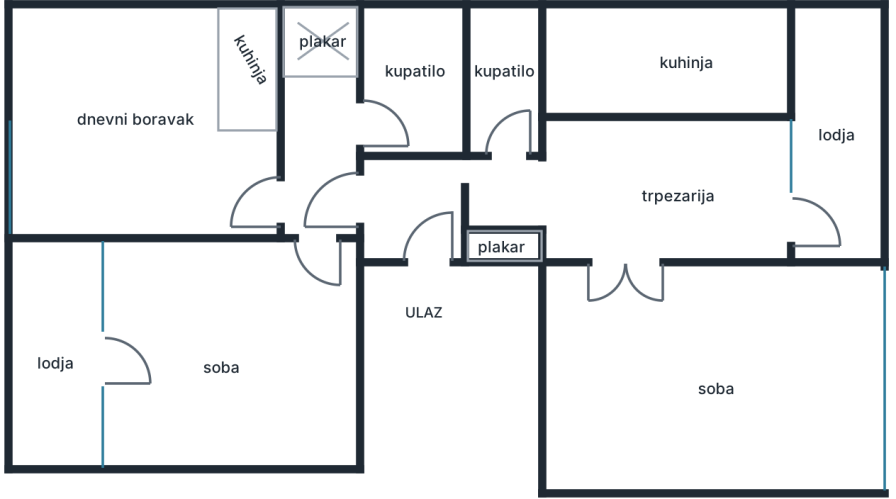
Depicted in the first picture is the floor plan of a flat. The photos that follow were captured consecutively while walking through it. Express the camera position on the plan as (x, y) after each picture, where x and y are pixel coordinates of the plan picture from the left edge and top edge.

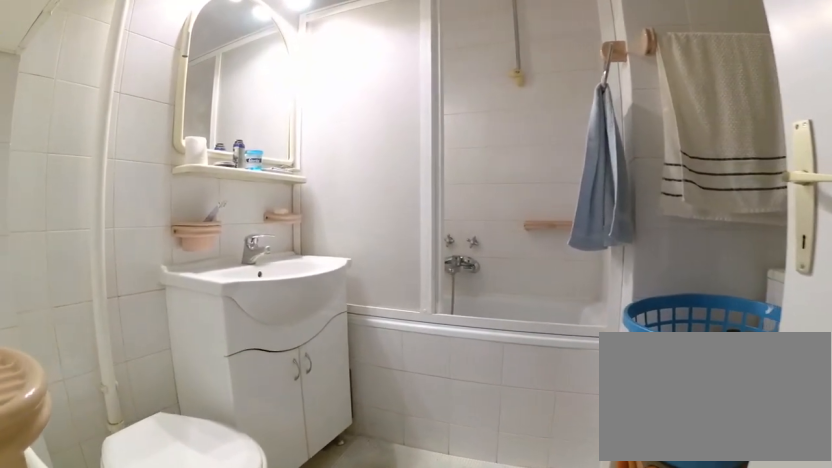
(354, 135)
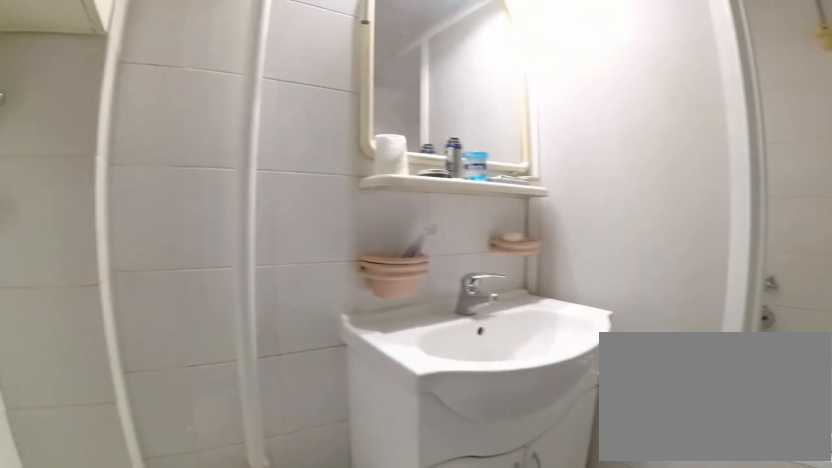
(406, 135)
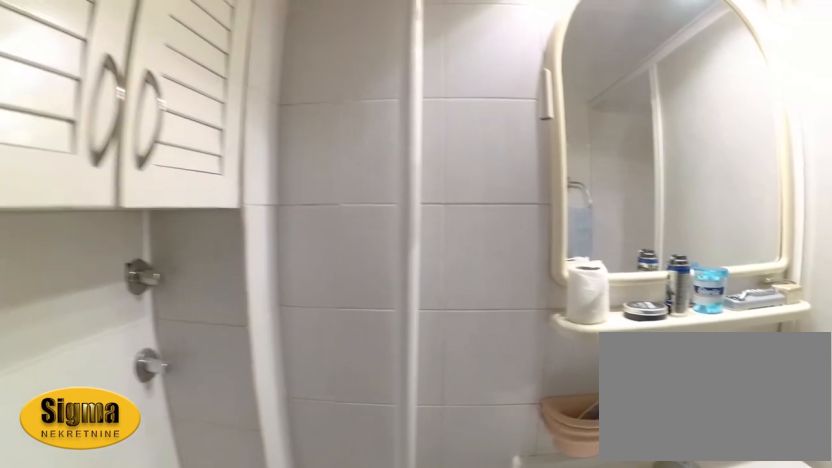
(419, 130)
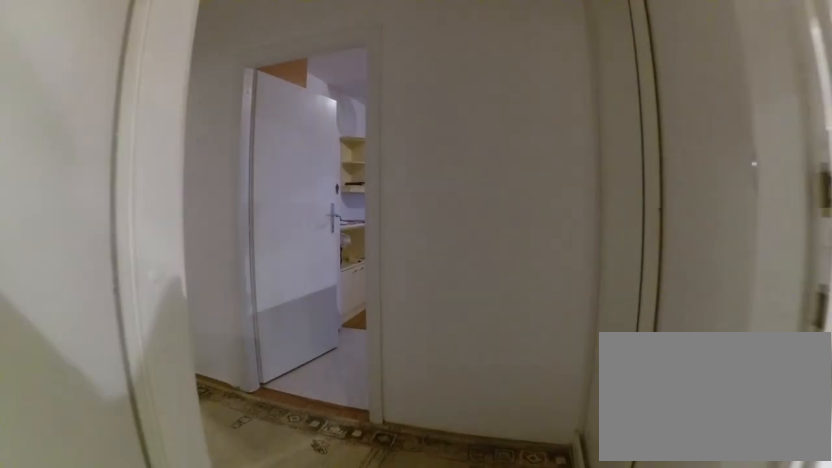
(388, 104)
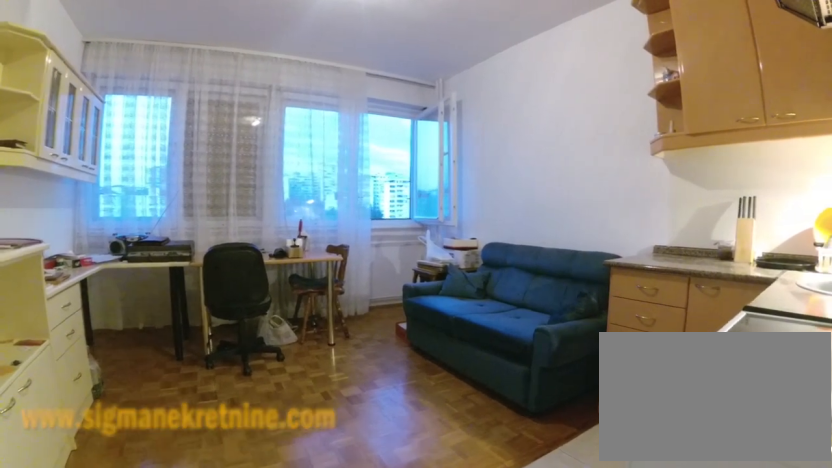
(294, 208)
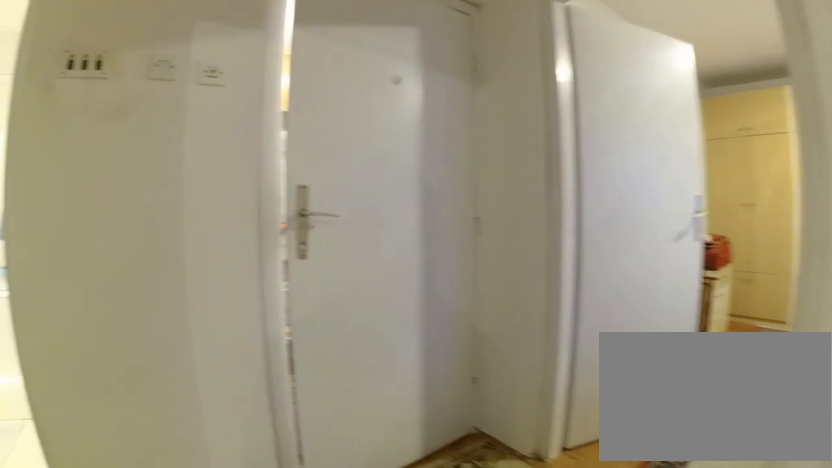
(263, 186)
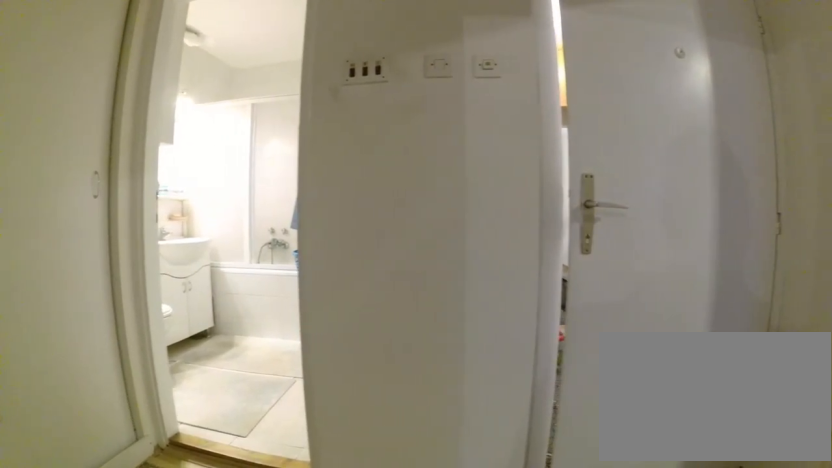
(269, 197)
